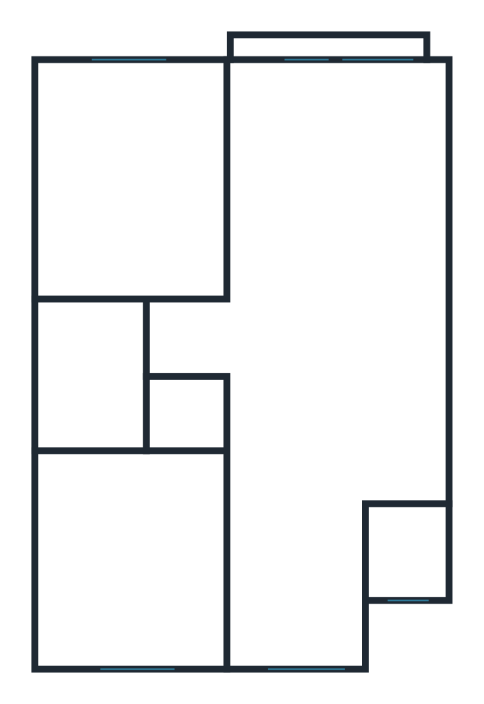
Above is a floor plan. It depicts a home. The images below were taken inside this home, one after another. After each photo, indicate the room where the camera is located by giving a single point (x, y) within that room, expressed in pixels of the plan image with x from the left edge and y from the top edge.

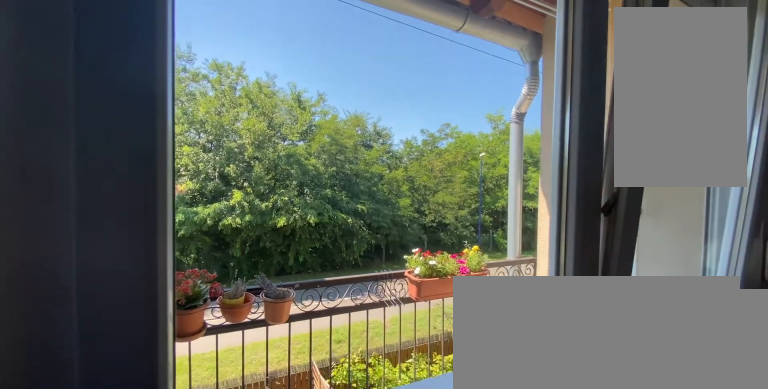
(313, 325)
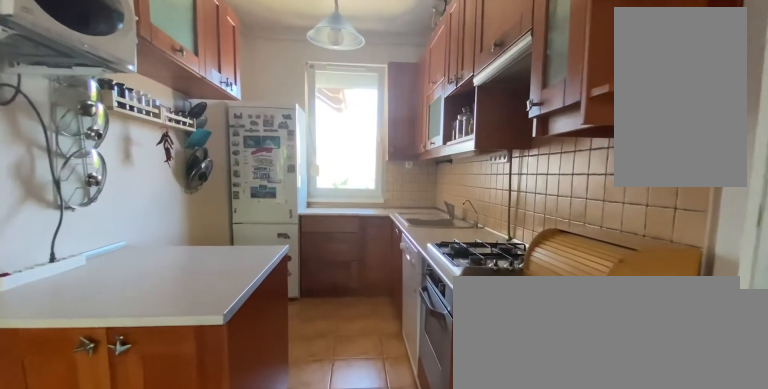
(291, 564)
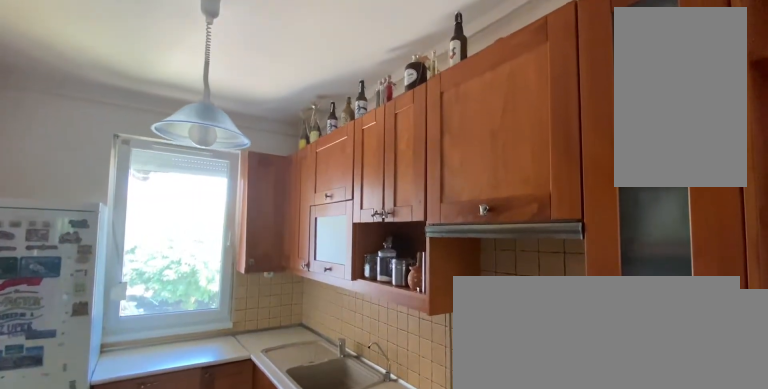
(291, 563)
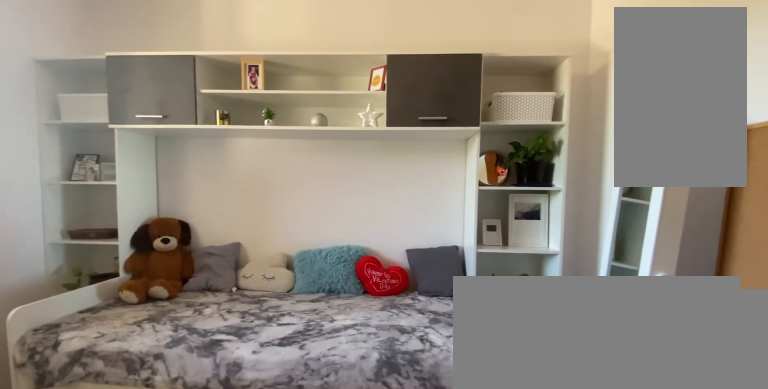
(146, 564)
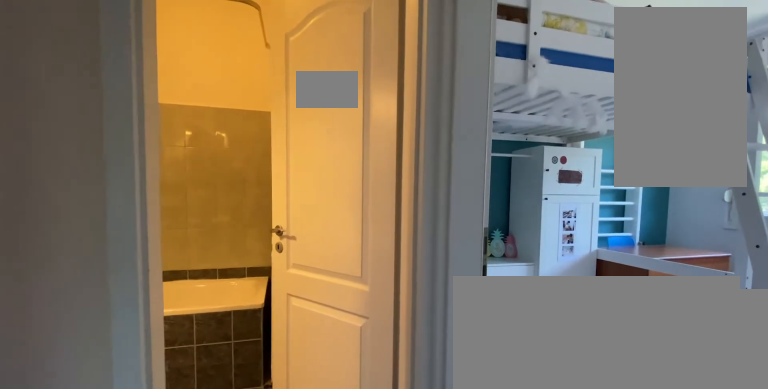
(194, 338)
